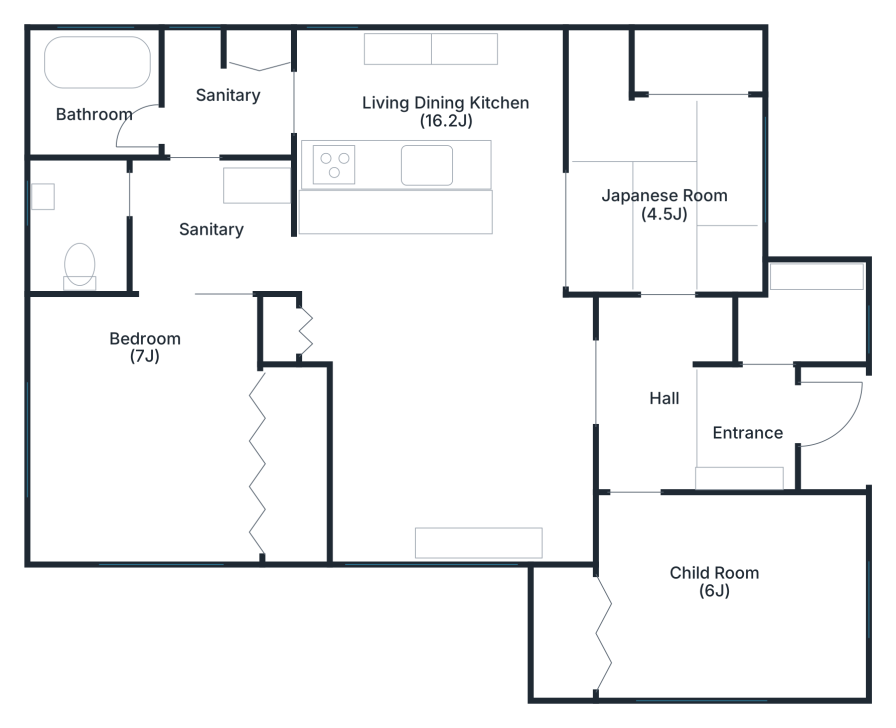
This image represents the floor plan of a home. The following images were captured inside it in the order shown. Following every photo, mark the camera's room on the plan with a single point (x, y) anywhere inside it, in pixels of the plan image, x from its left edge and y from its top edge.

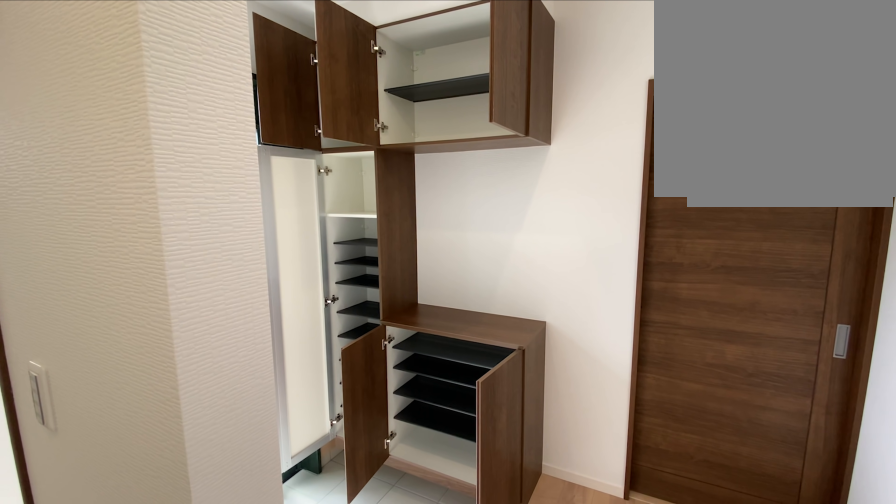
(745, 423)
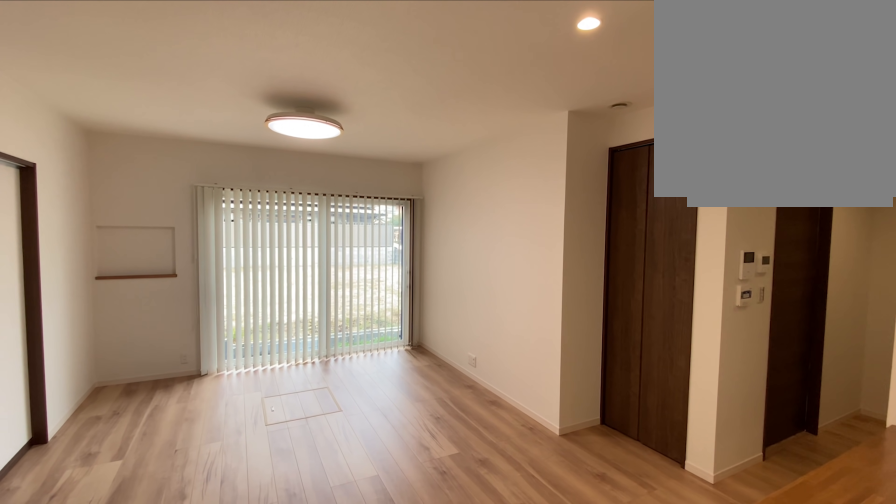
(451, 378)
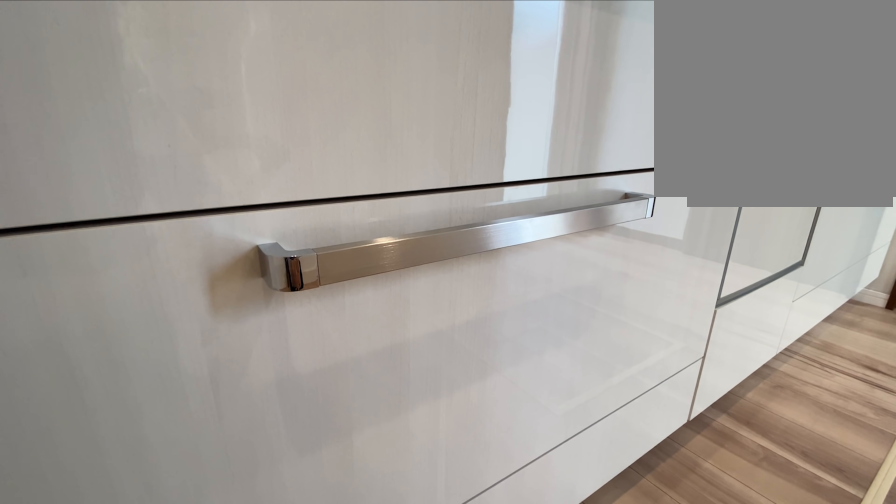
(400, 108)
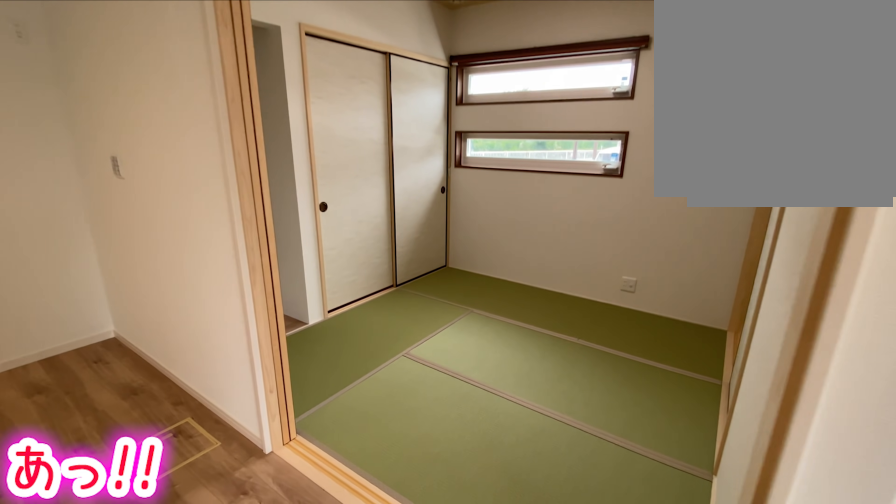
(663, 149)
